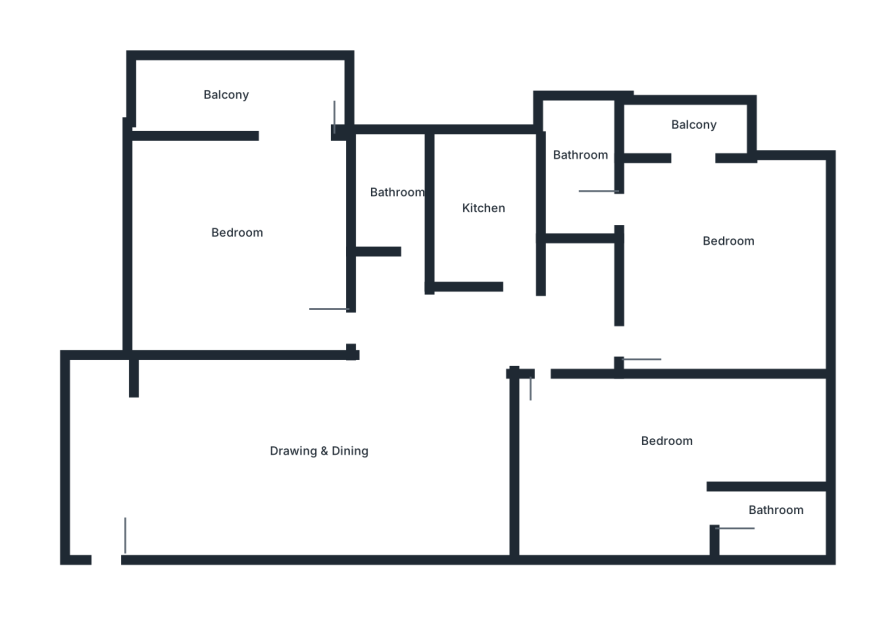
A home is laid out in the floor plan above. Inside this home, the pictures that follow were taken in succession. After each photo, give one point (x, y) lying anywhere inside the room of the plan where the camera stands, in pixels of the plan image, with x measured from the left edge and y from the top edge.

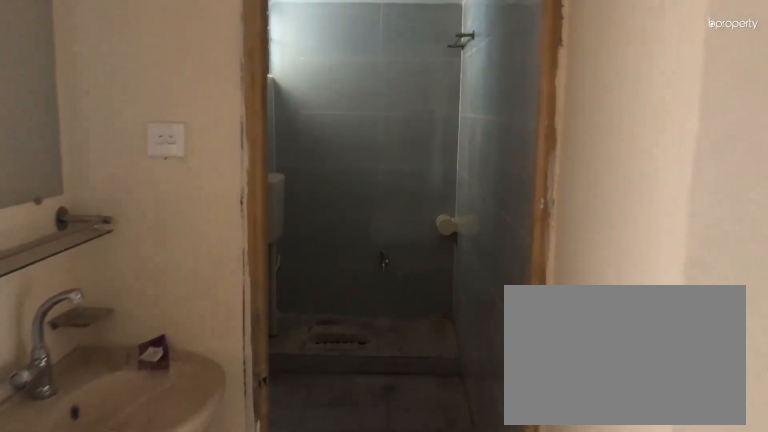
(399, 246)
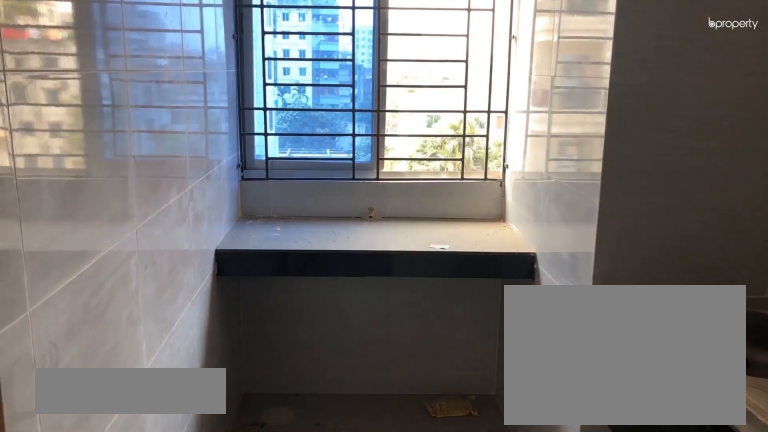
(499, 228)
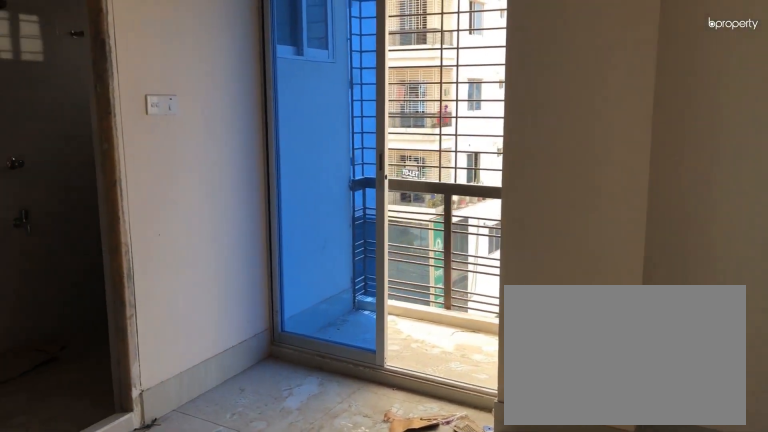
(727, 260)
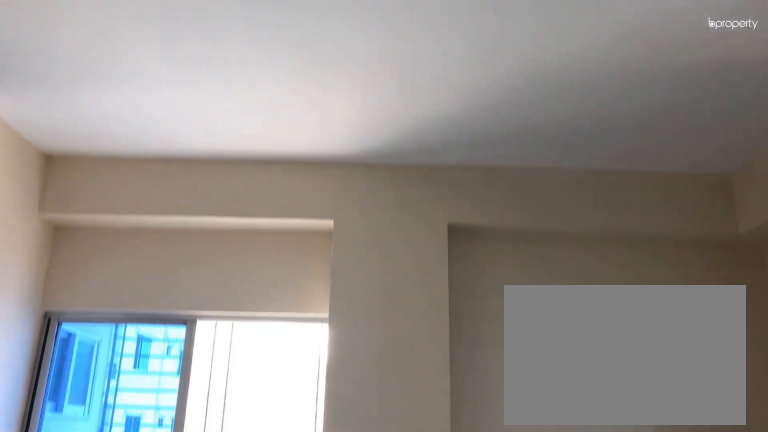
(727, 260)
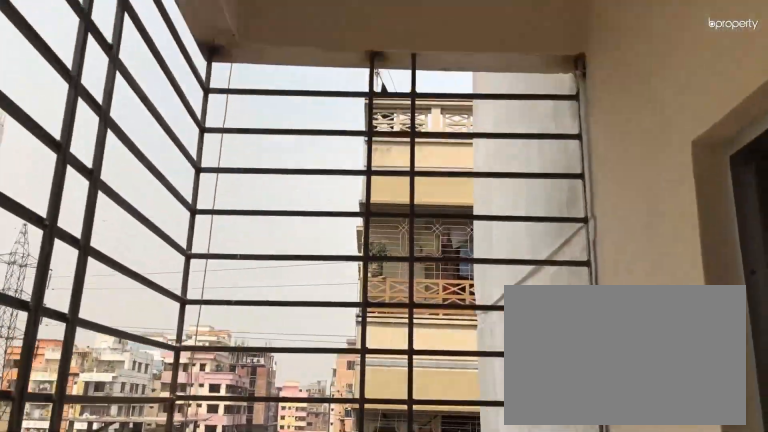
(687, 127)
